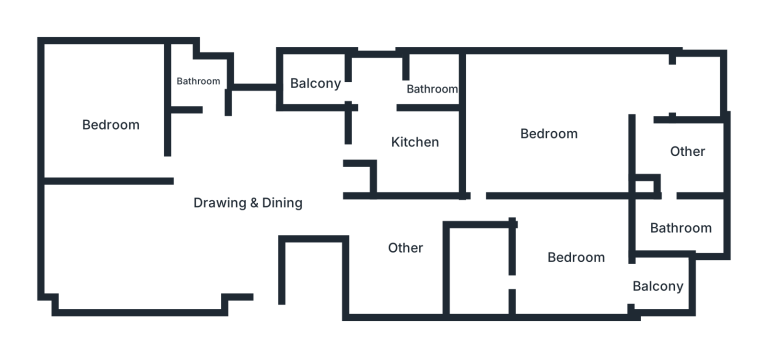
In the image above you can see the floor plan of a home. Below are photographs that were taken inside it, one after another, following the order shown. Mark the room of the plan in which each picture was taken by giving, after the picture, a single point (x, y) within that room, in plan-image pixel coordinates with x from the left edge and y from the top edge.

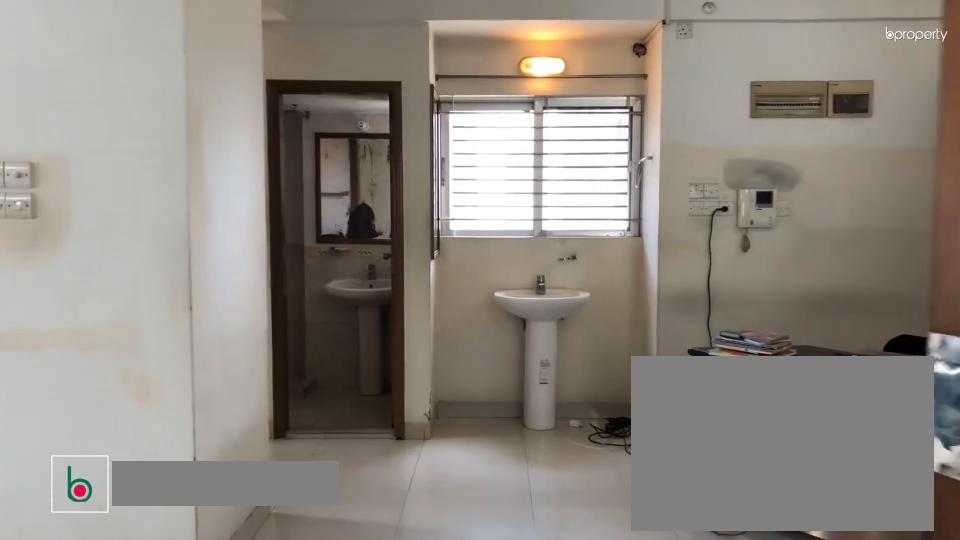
(255, 218)
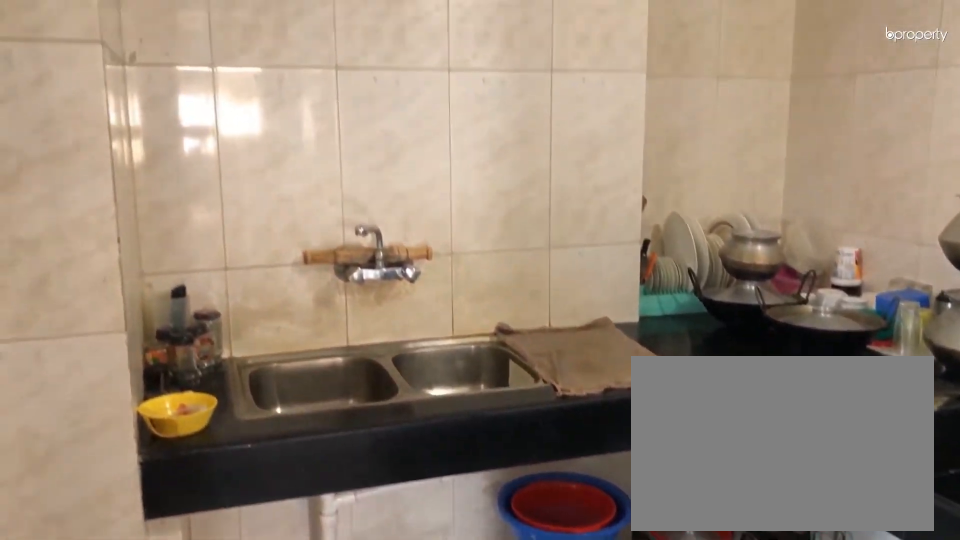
(419, 141)
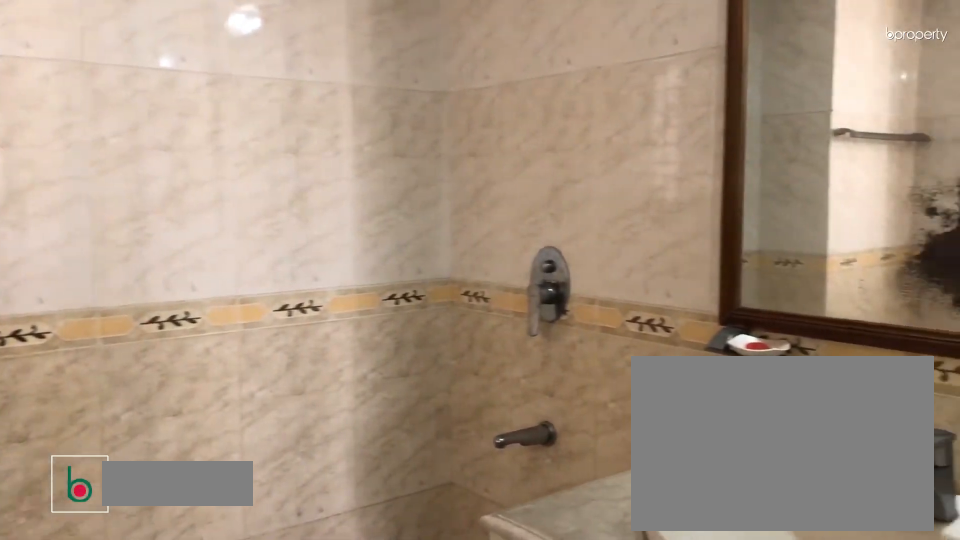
(482, 270)
